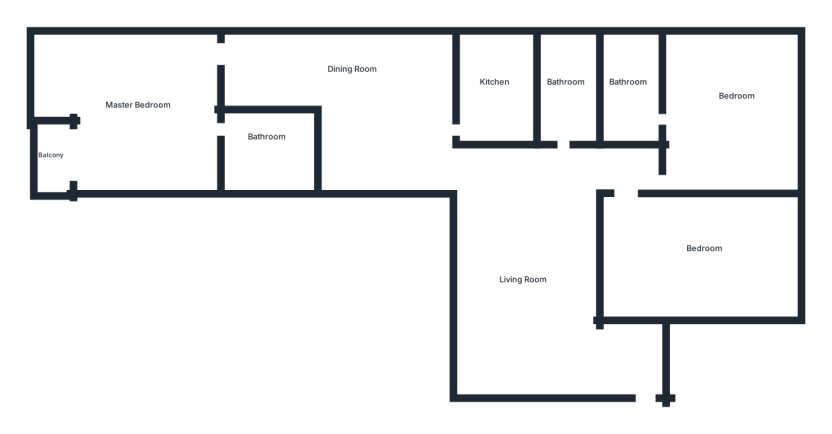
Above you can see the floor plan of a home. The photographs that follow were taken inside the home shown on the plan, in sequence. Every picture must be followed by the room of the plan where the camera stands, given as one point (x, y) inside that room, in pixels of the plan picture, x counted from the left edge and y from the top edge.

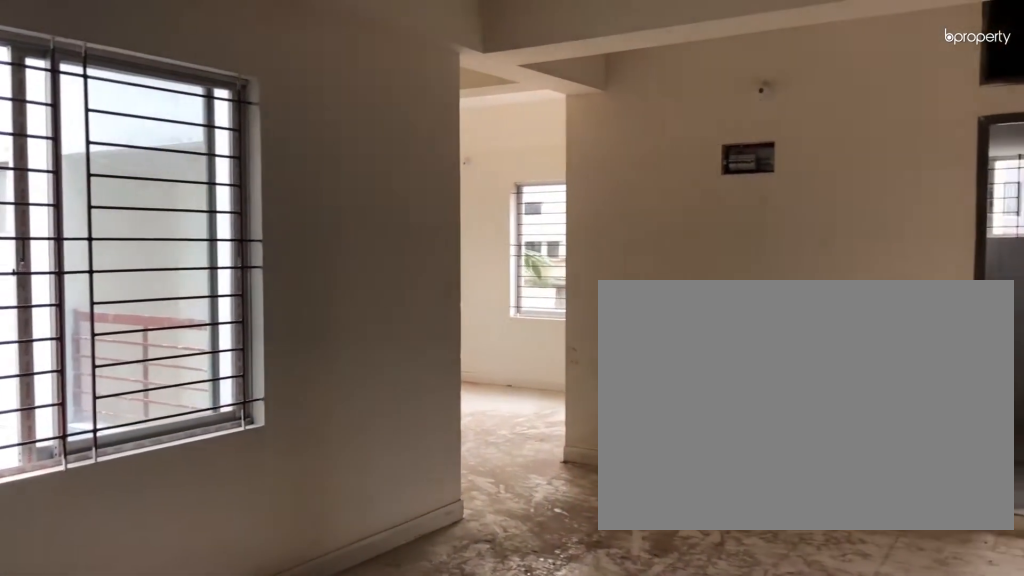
(511, 274)
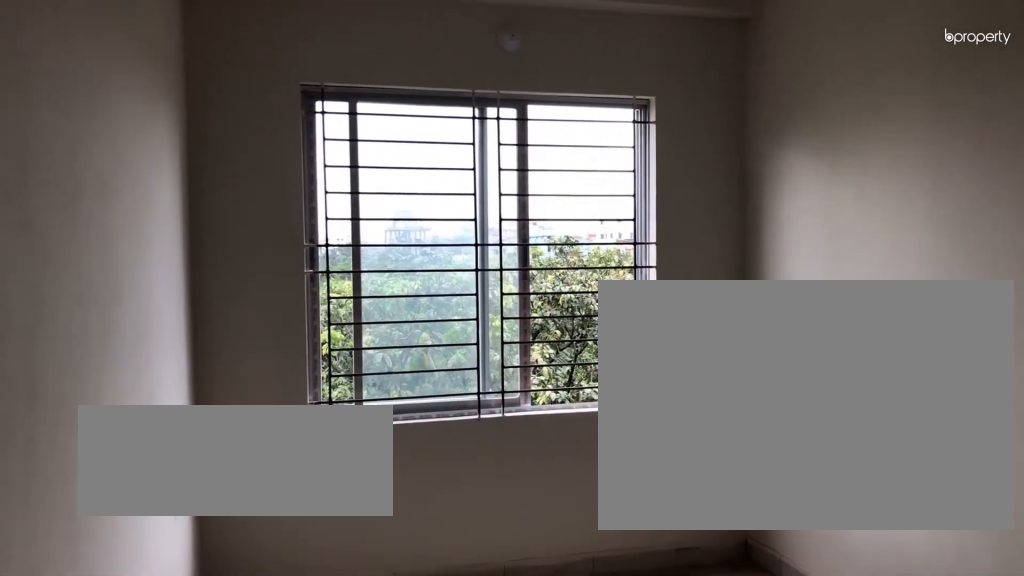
(704, 253)
